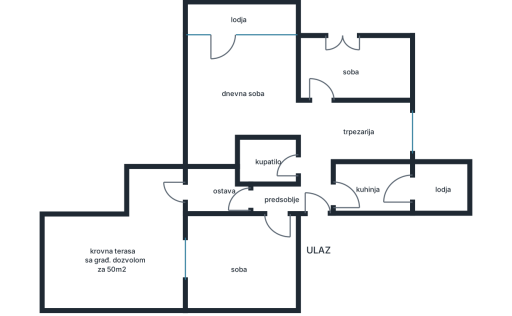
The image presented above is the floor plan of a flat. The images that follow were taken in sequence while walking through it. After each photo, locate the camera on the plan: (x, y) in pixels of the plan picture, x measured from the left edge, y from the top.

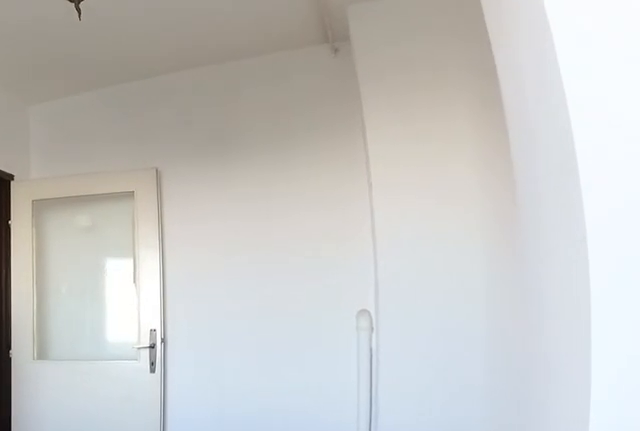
(222, 277)
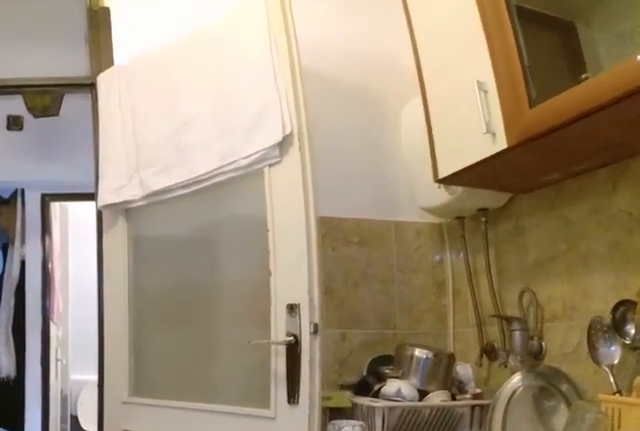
(393, 190)
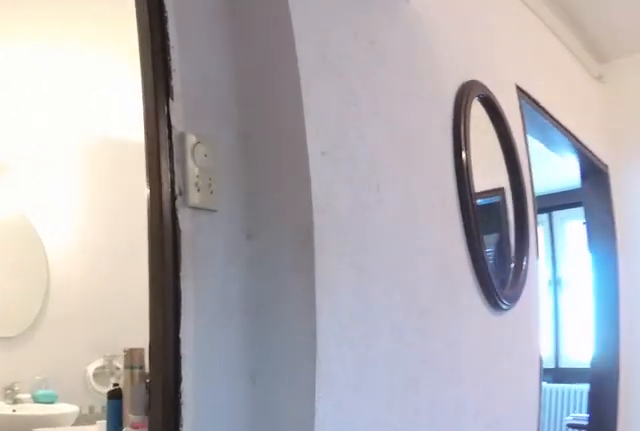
(339, 187)
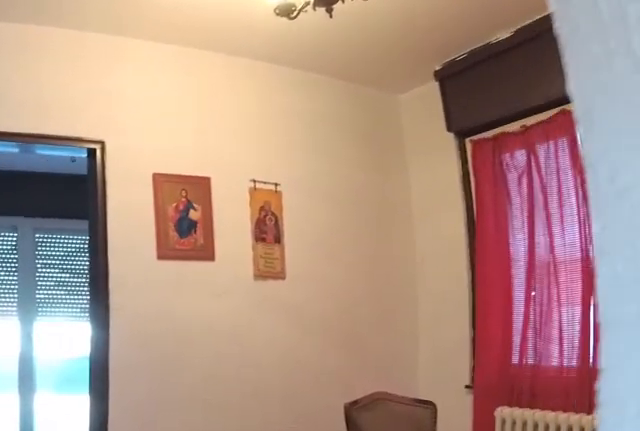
(309, 175)
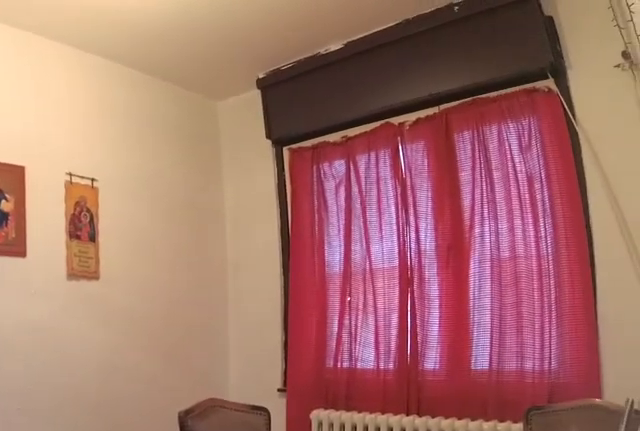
(306, 173)
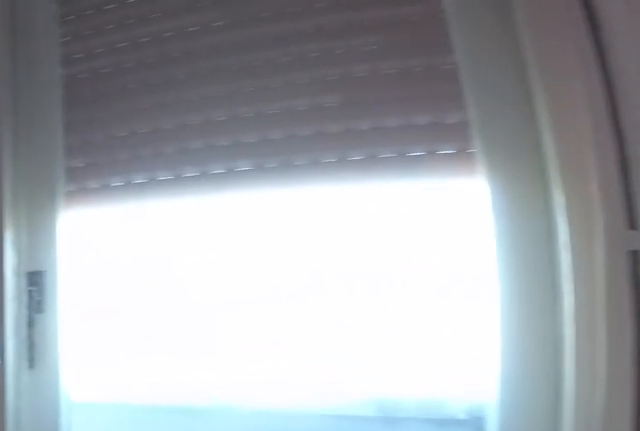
(359, 66)
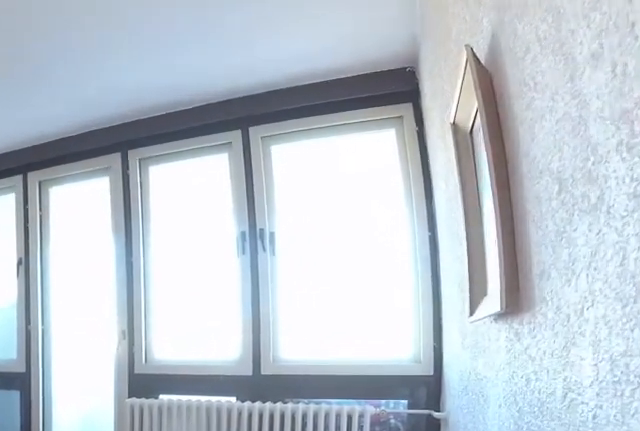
(291, 121)
